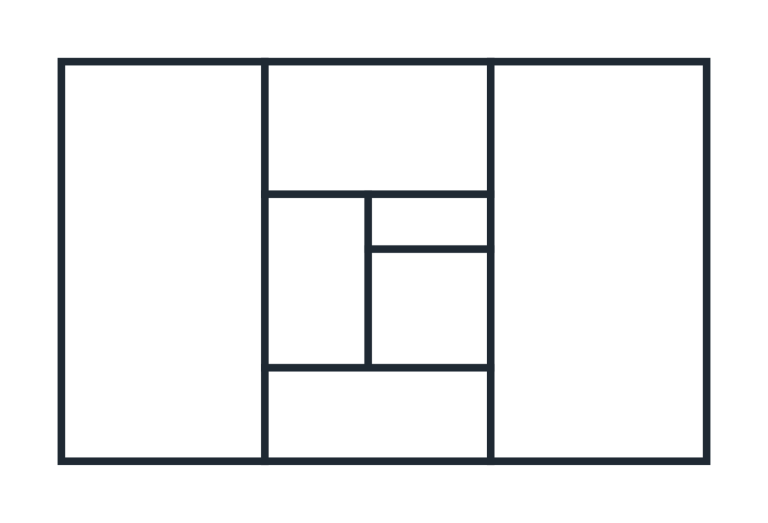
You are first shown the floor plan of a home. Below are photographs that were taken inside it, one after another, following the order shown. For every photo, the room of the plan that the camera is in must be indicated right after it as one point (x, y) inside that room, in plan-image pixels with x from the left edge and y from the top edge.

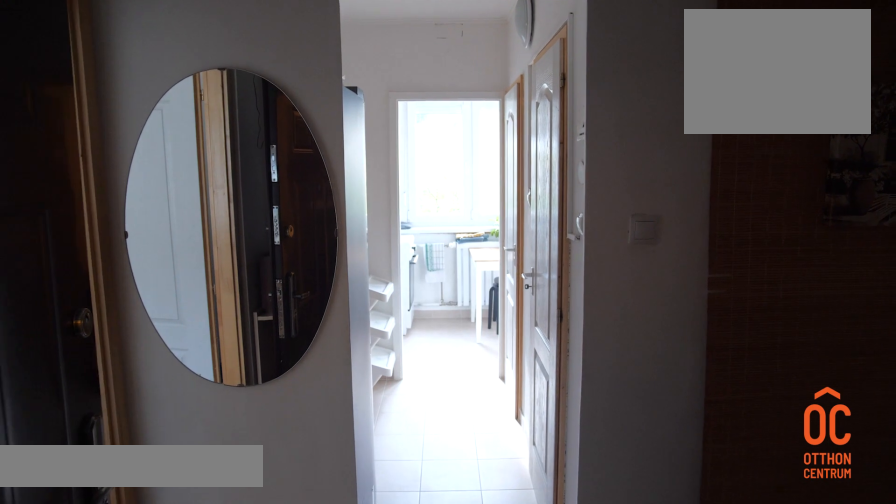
(373, 409)
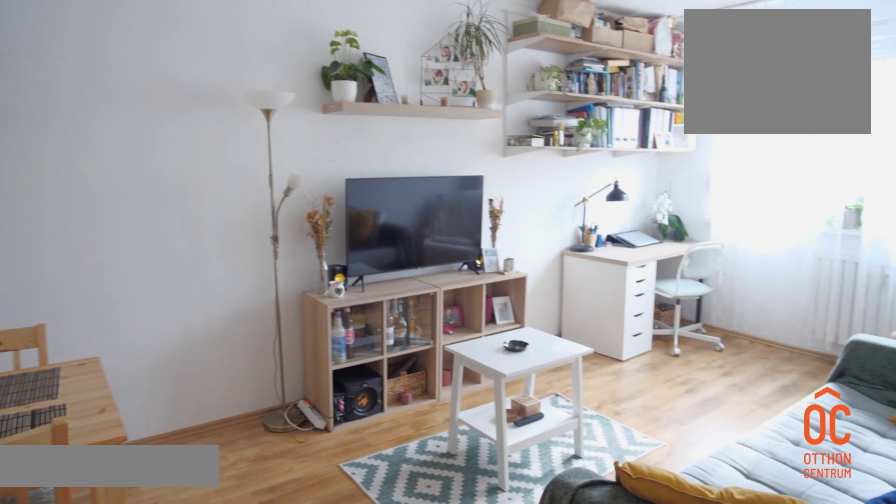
(168, 276)
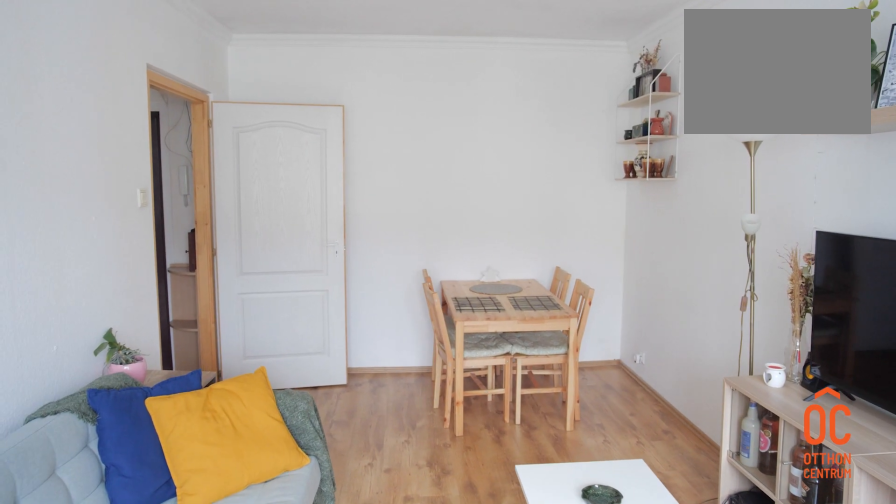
(168, 276)
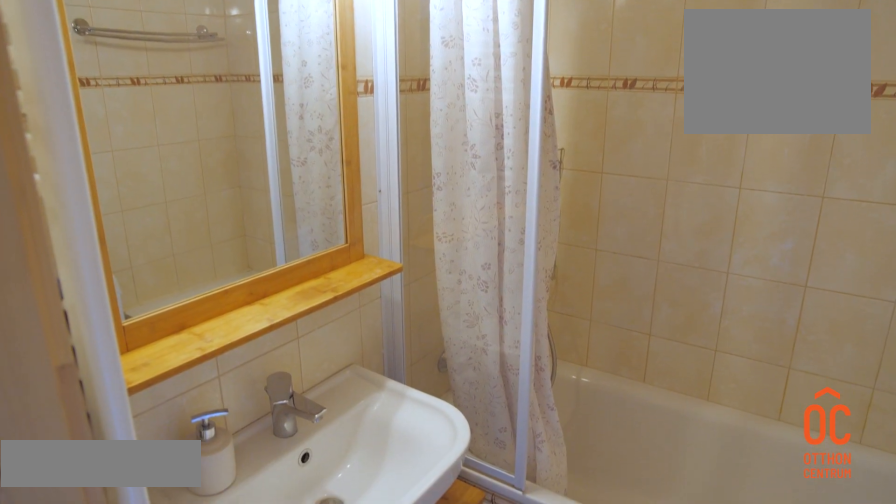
(426, 301)
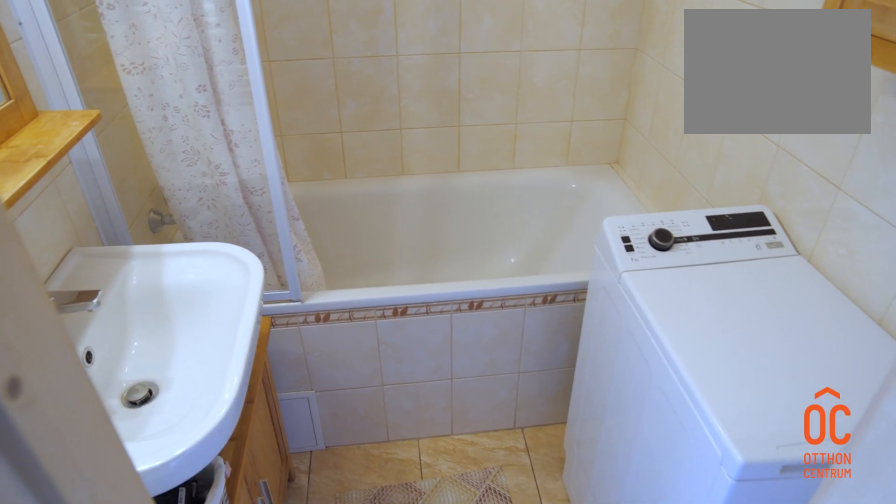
(426, 301)
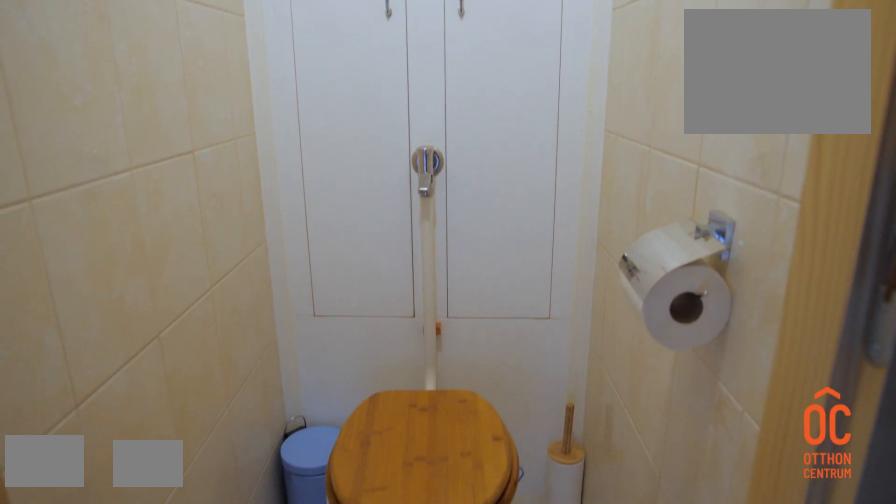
(425, 227)
